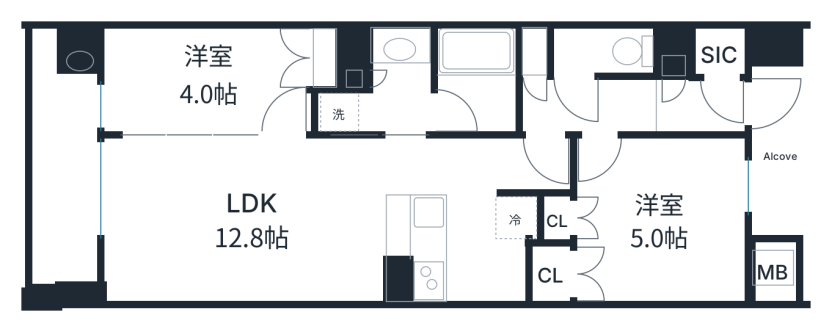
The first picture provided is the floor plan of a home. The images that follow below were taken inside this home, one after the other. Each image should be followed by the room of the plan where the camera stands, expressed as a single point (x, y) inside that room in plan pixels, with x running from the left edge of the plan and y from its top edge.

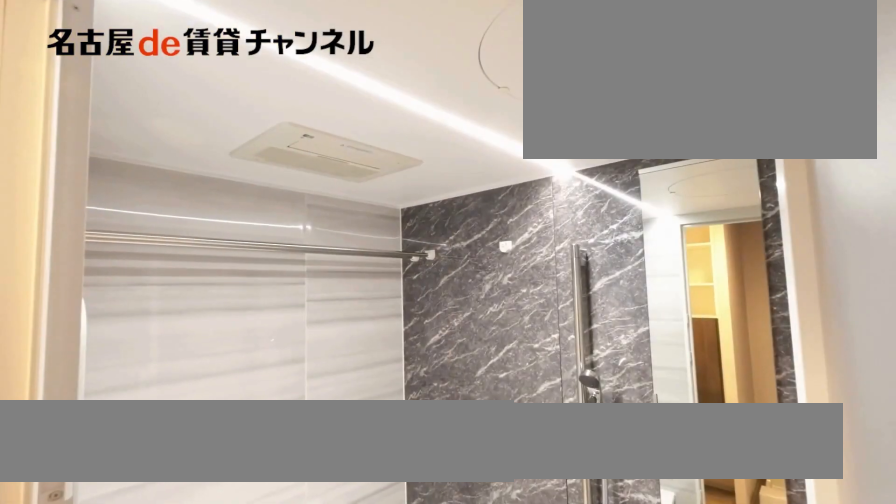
(474, 83)
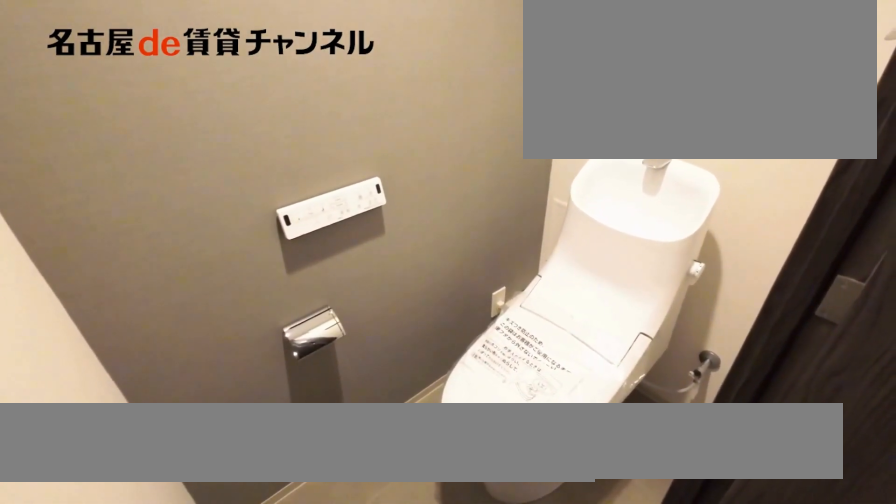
(602, 53)
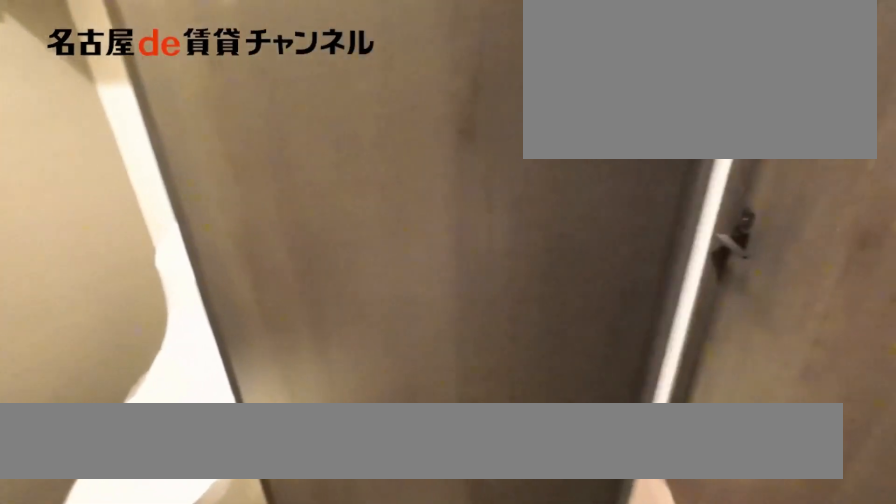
(602, 53)
